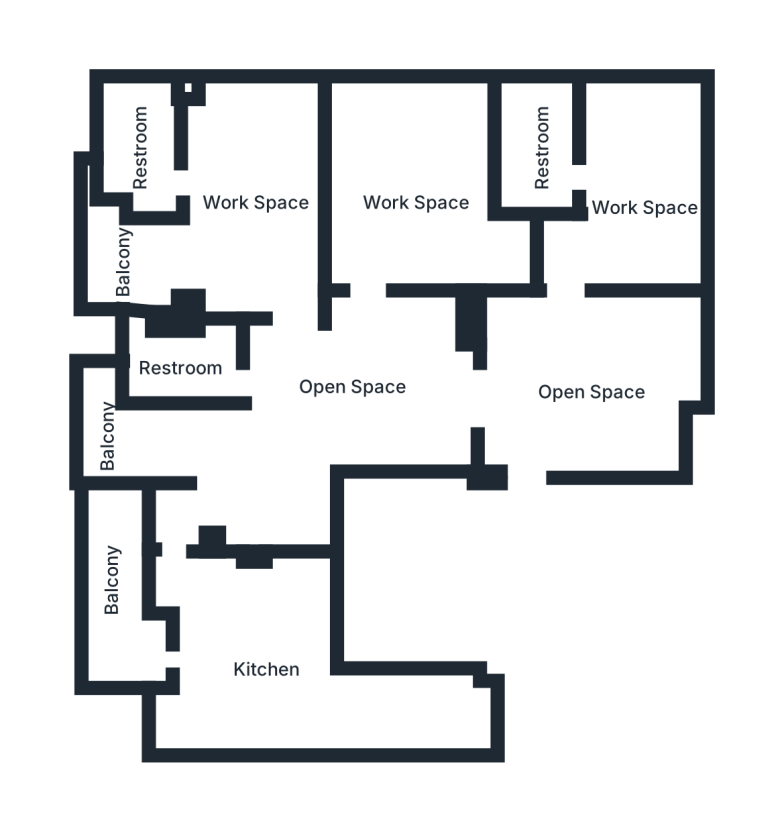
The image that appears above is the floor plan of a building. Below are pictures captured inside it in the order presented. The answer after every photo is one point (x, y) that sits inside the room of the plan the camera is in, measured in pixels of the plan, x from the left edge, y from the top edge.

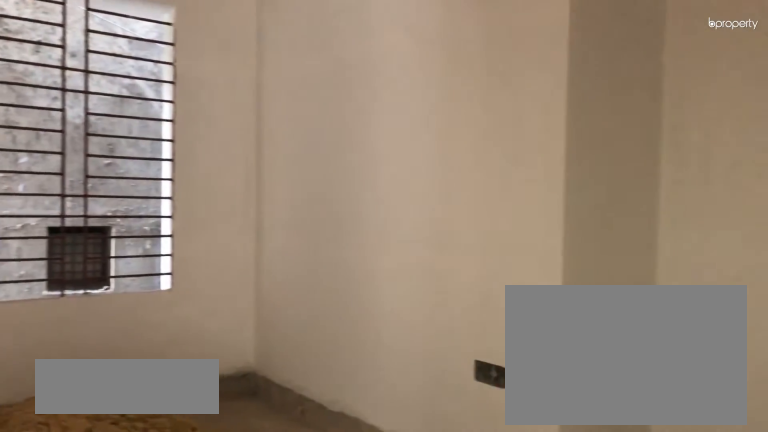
(433, 211)
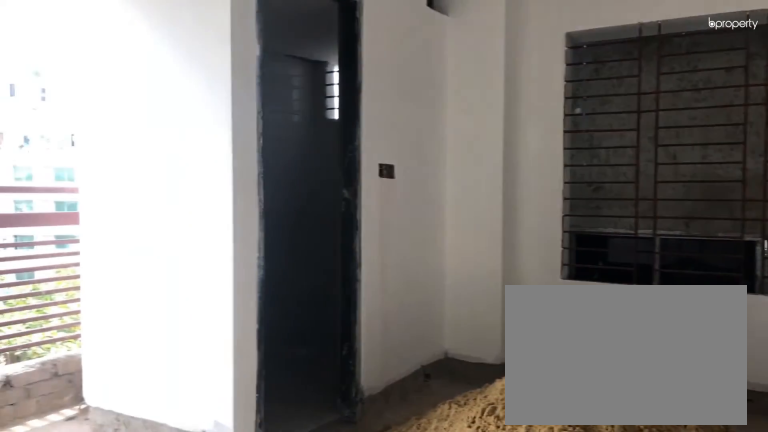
(260, 194)
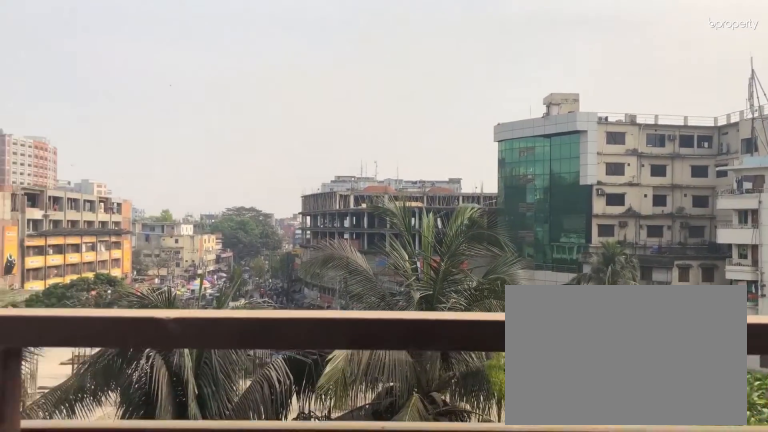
(147, 258)
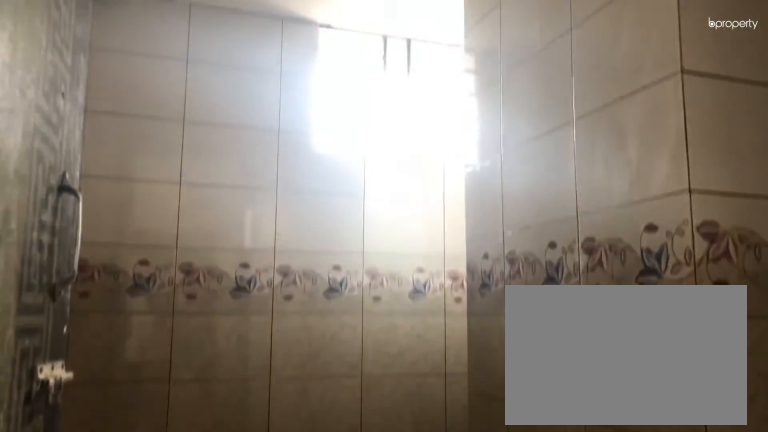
(177, 372)
